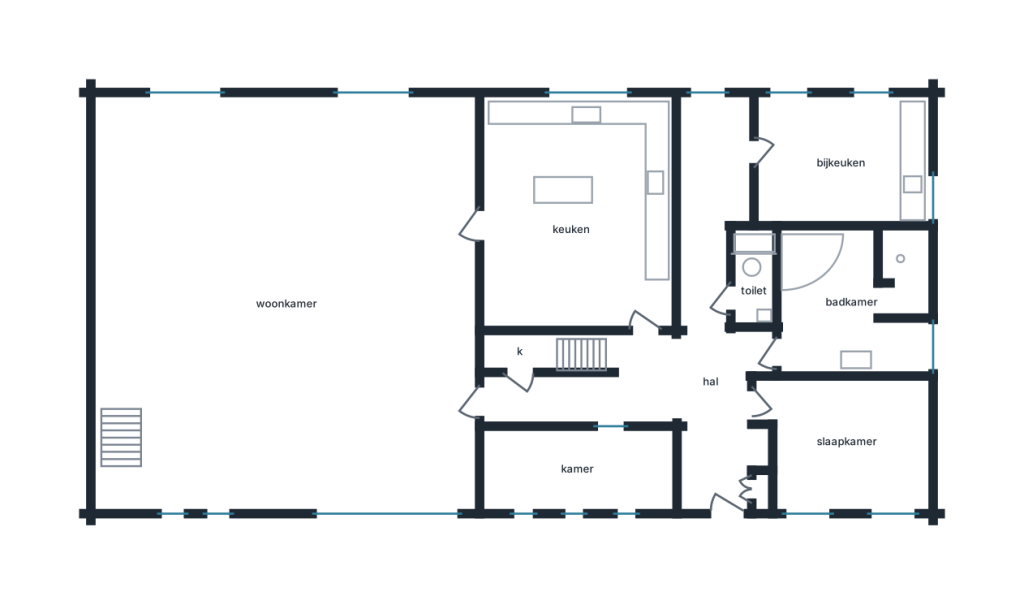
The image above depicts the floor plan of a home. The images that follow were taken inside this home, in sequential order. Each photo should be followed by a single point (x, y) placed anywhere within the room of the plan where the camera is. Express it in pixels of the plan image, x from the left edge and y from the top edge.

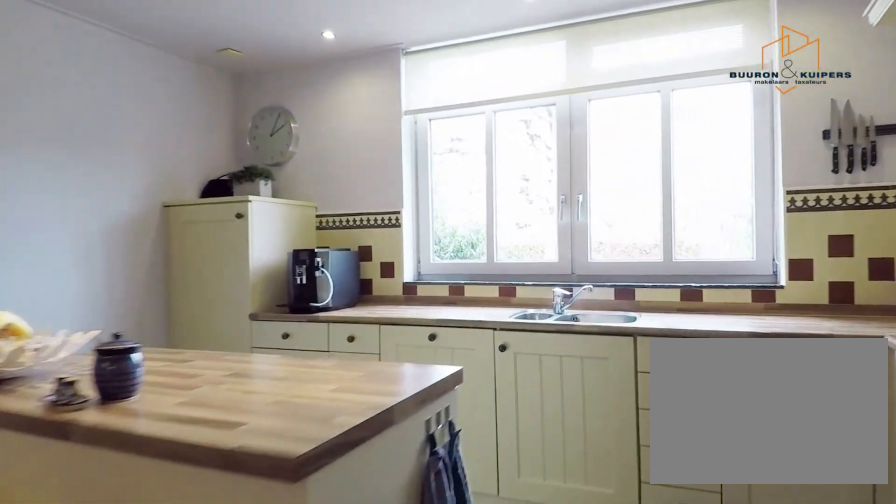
(573, 216)
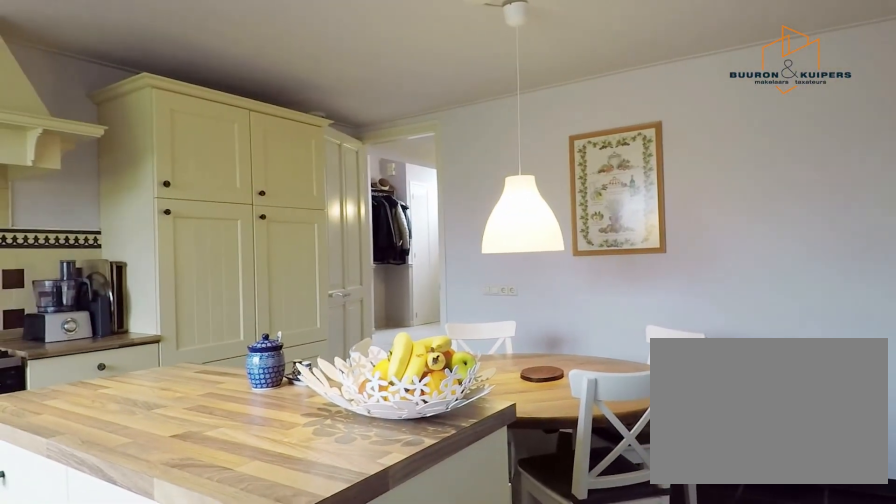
(573, 216)
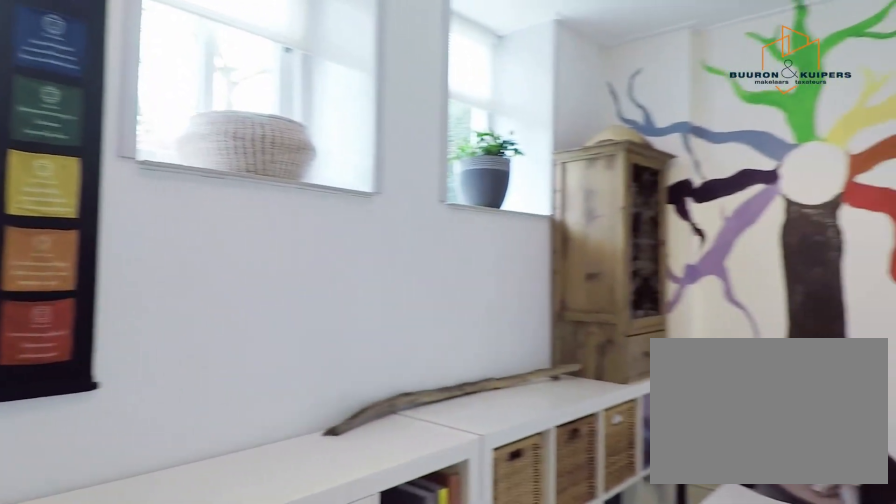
(577, 469)
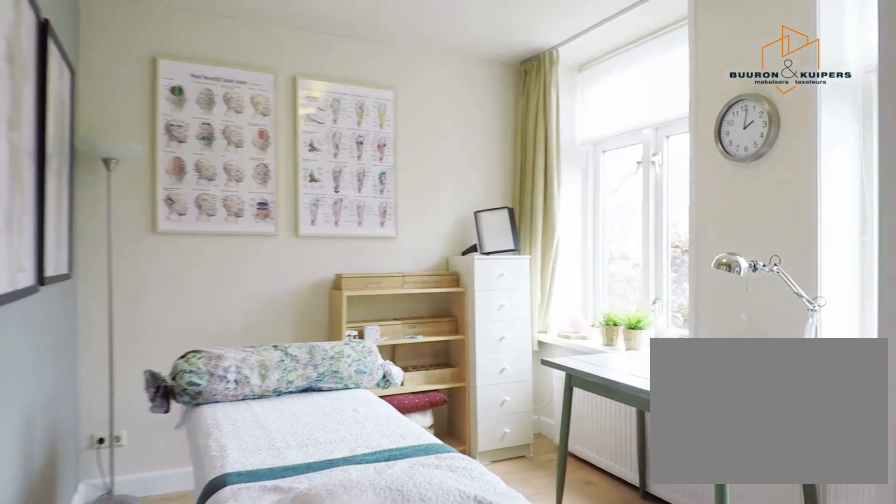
(847, 443)
